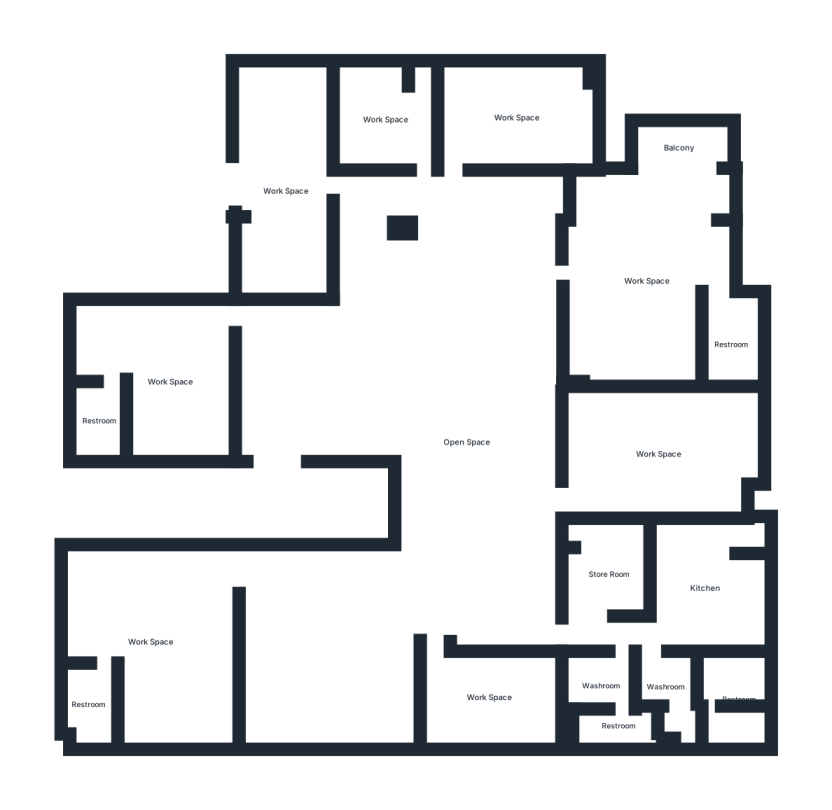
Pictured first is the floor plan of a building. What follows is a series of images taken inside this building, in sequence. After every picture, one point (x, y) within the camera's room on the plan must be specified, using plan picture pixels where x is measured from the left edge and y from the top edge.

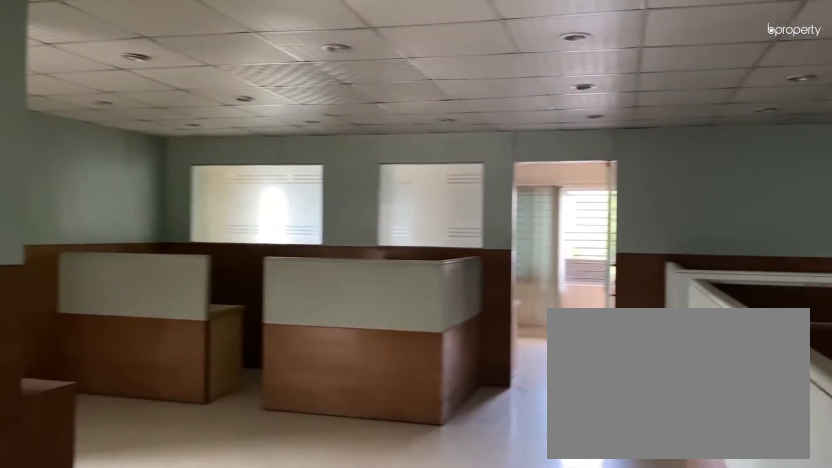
(366, 399)
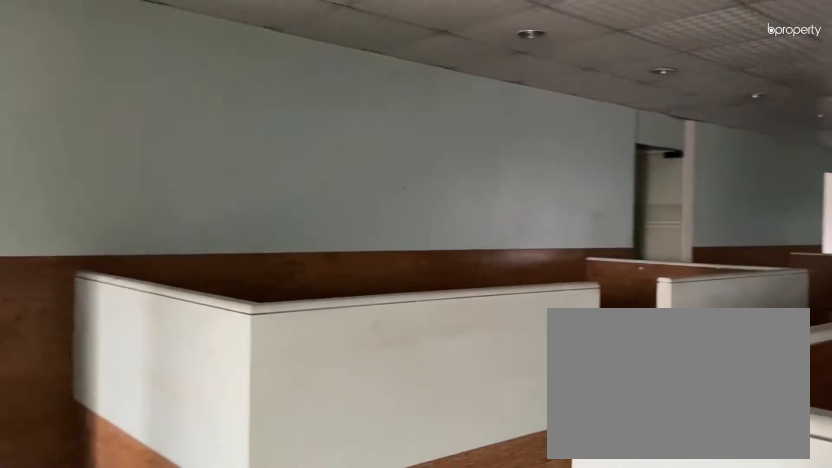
(474, 441)
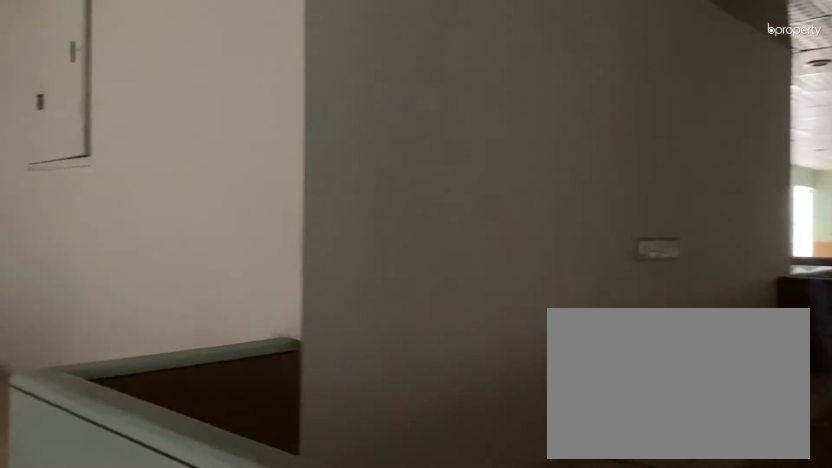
(475, 443)
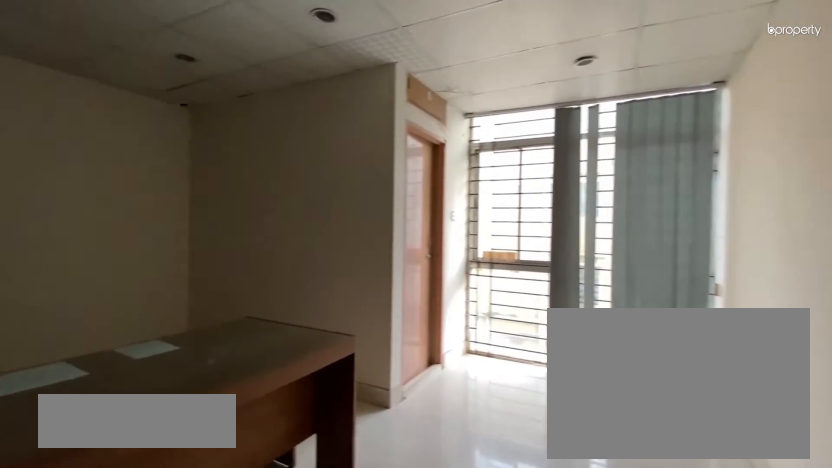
(177, 375)
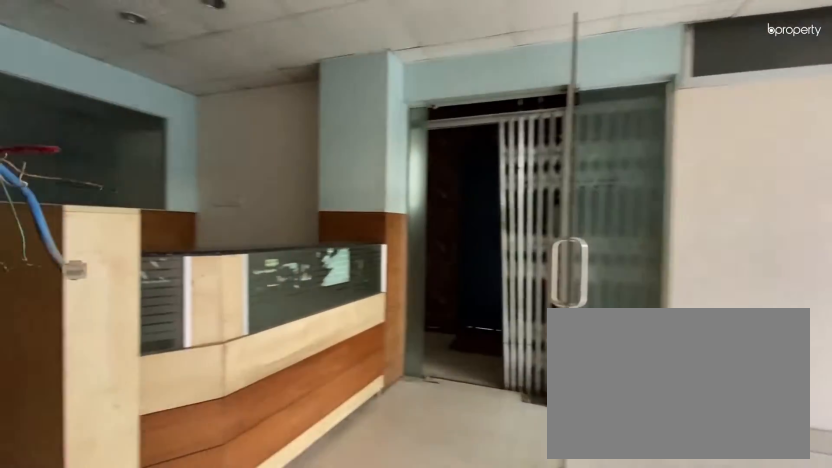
(340, 187)
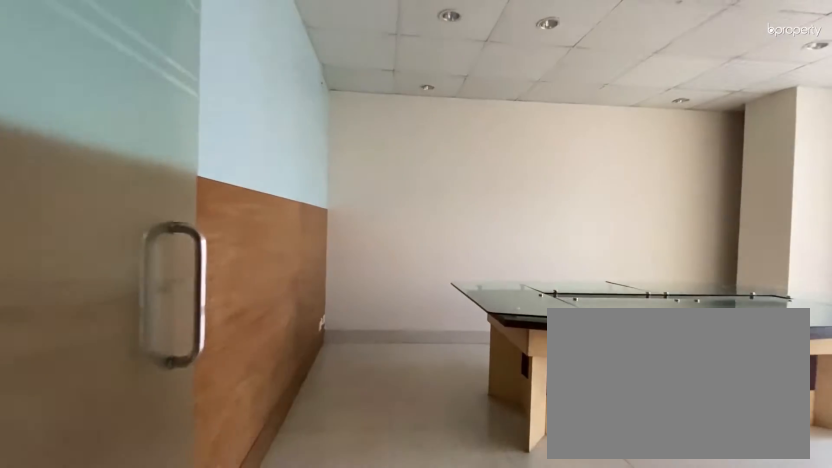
(521, 115)
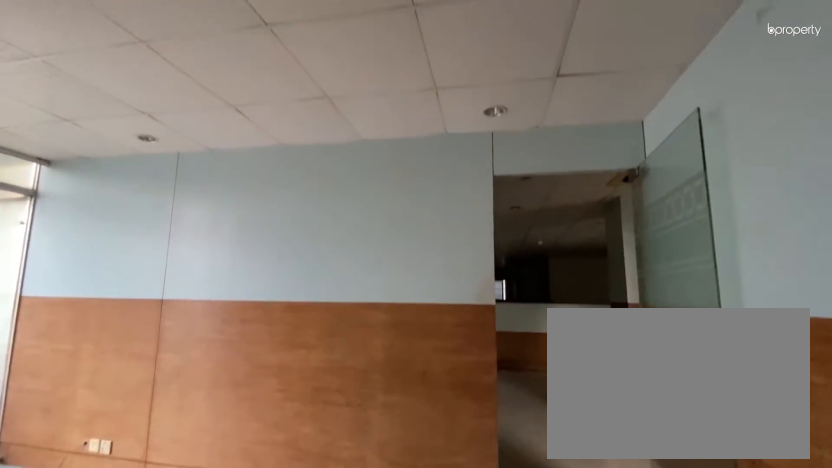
(521, 115)
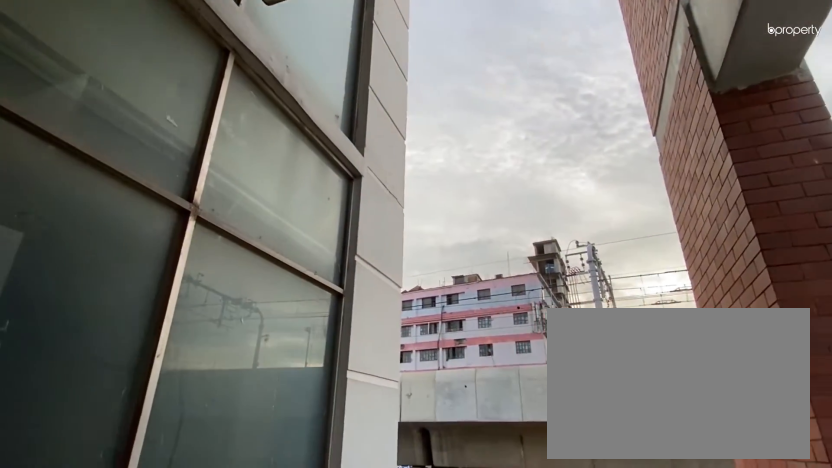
(677, 149)
